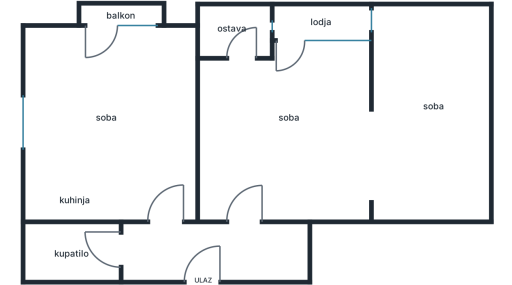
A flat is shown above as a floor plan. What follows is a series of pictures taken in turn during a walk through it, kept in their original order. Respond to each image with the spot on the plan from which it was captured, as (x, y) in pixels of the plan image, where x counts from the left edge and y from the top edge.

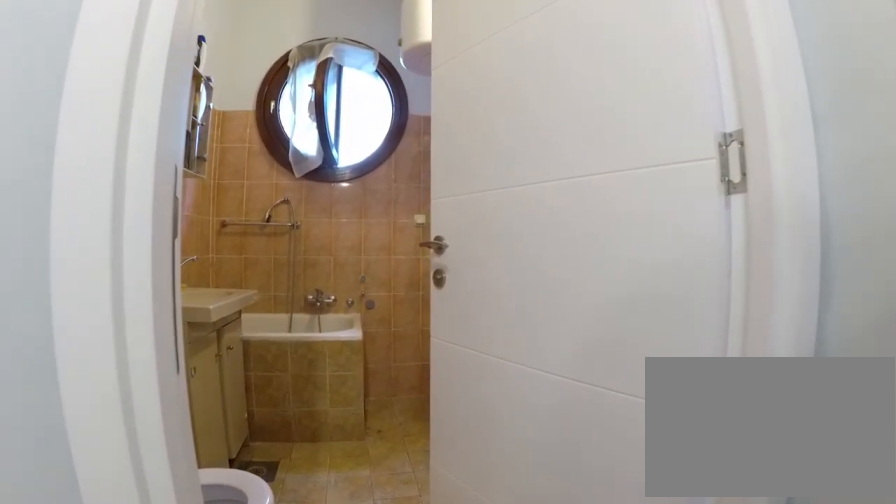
(152, 249)
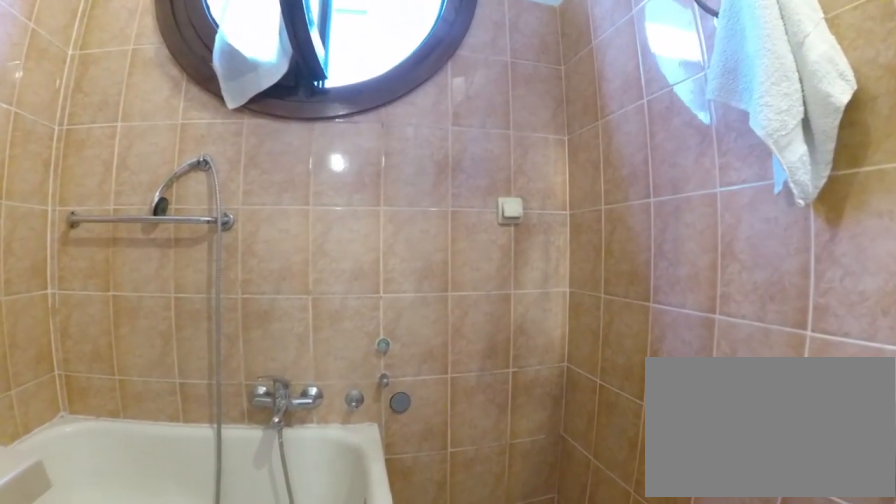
(87, 249)
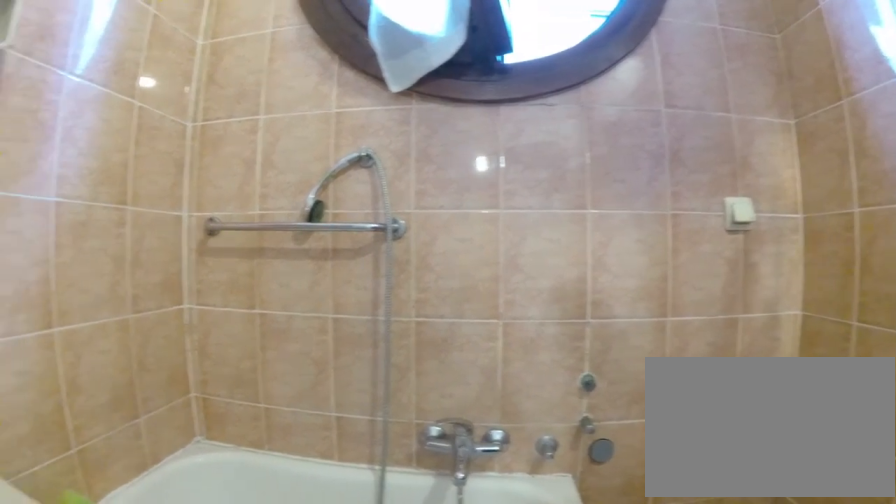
(63, 245)
